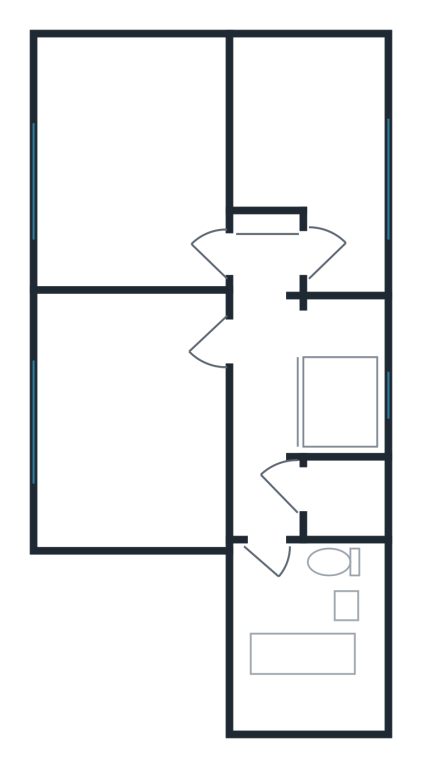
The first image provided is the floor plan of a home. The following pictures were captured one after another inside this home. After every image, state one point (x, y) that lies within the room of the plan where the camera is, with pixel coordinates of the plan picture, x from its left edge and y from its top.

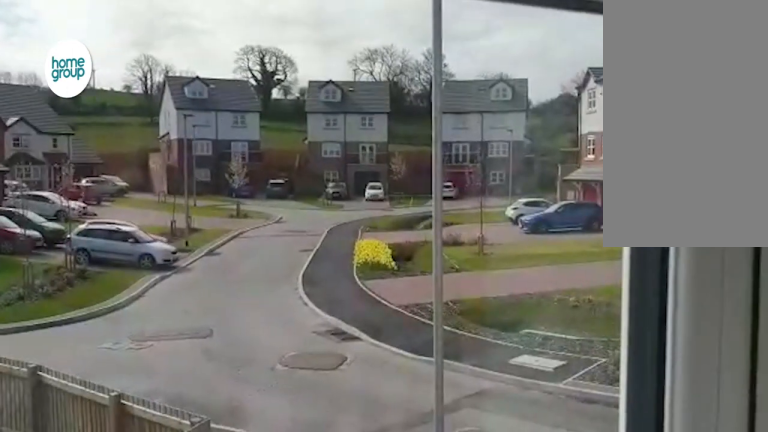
(301, 392)
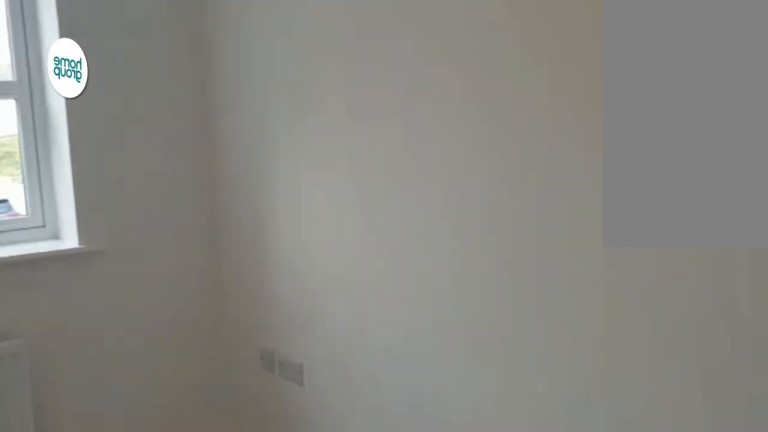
(134, 415)
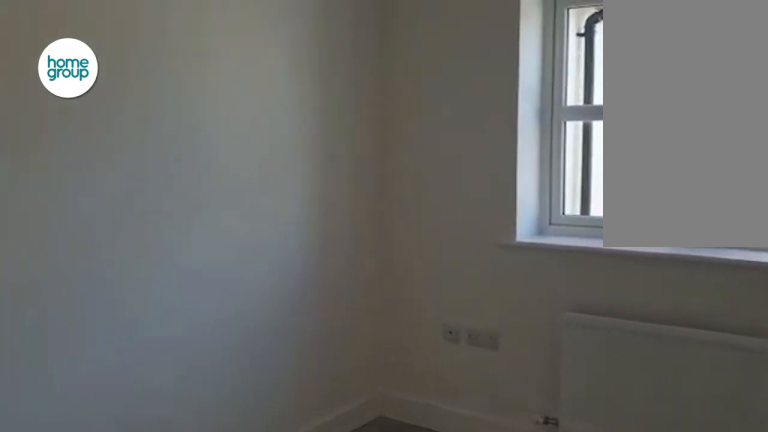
(134, 415)
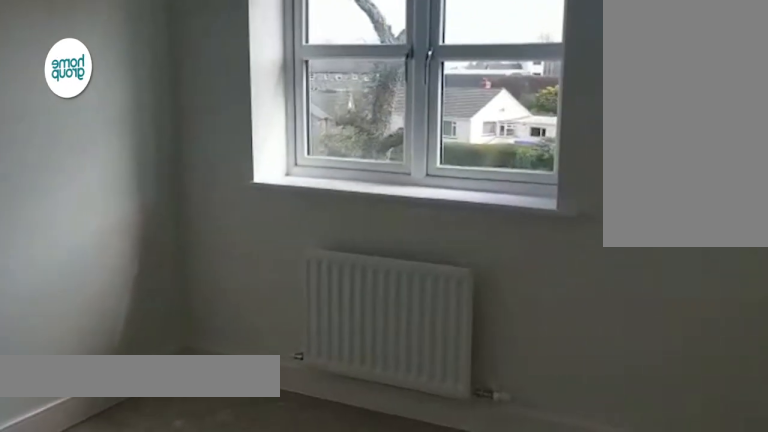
(138, 189)
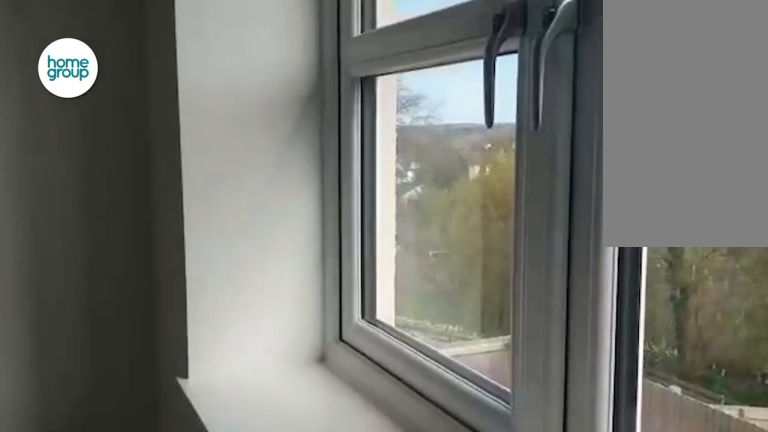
(138, 189)
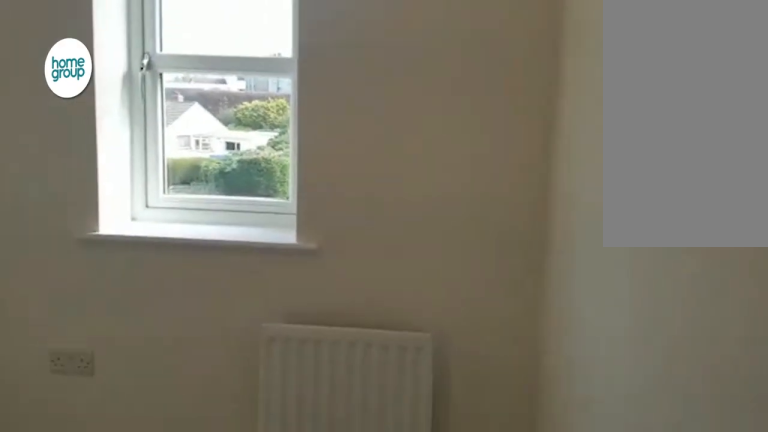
(311, 148)
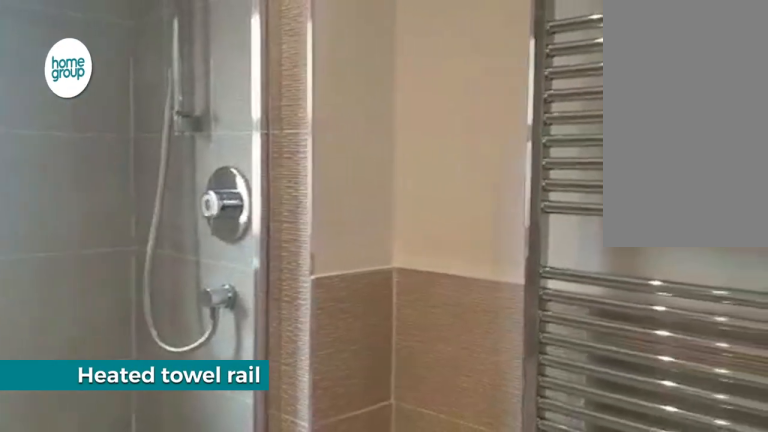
(314, 637)
